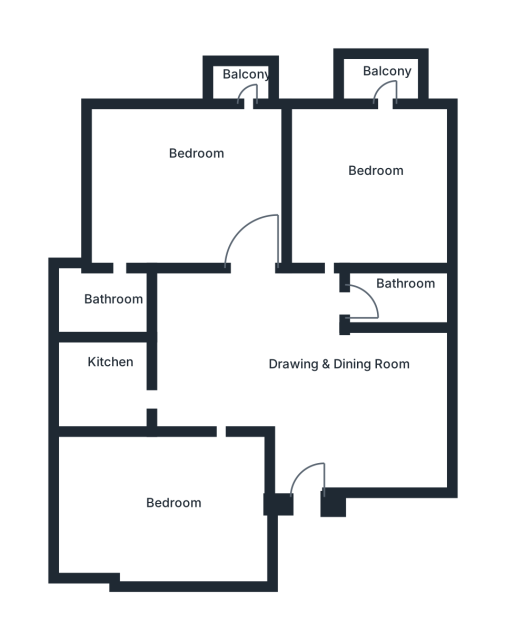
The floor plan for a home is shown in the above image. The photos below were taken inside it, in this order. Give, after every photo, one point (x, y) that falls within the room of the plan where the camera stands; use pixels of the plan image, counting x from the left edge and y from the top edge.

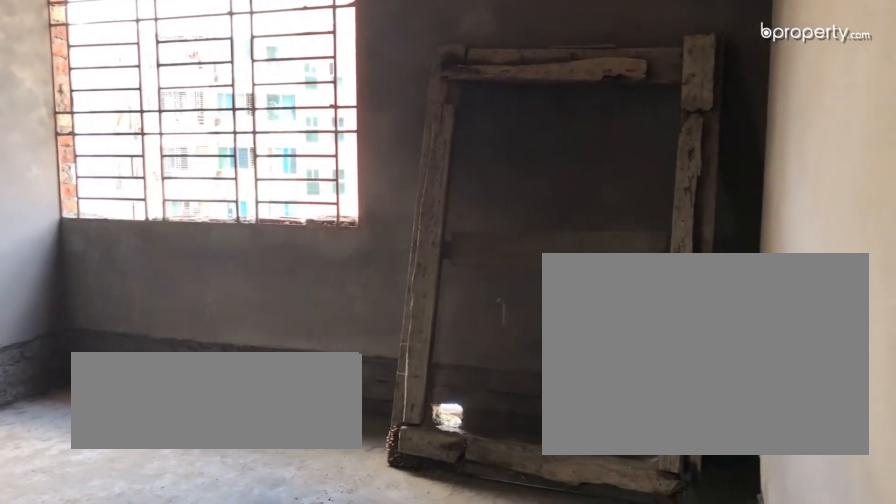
(292, 370)
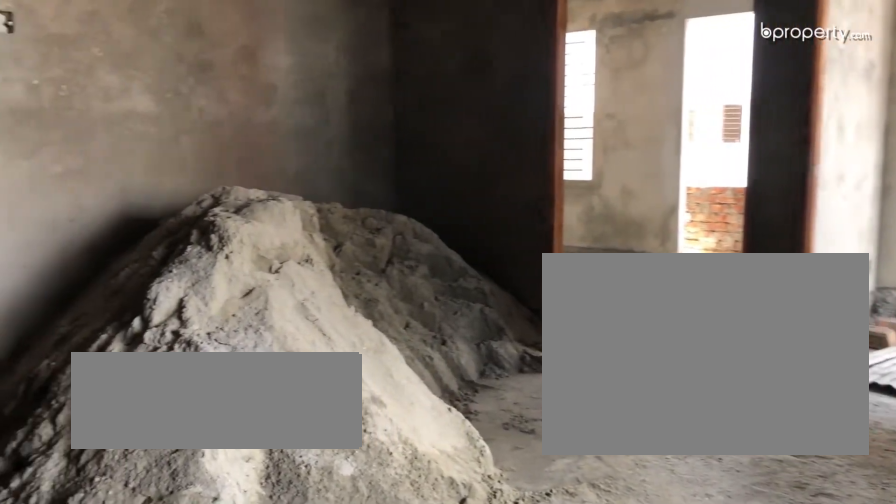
(292, 370)
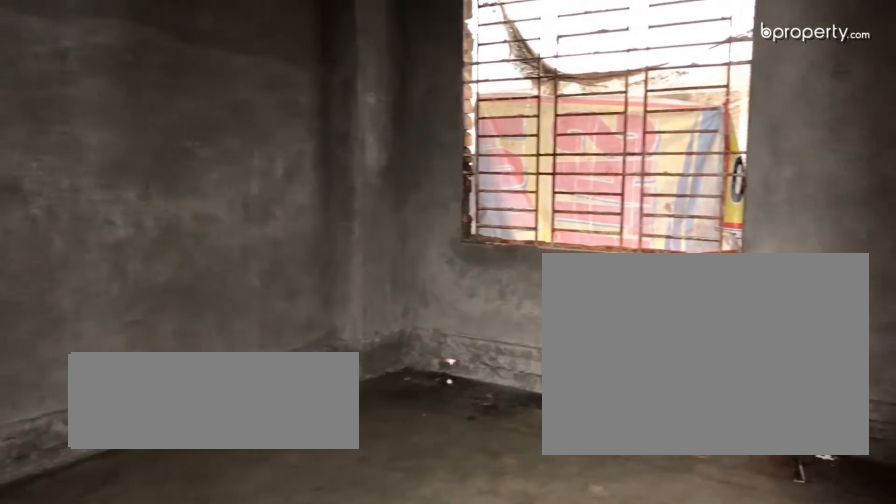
(183, 512)
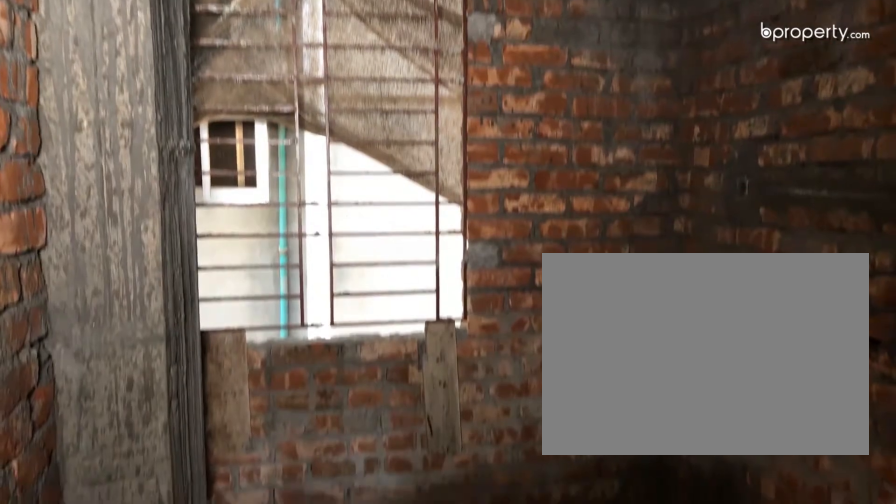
(111, 381)
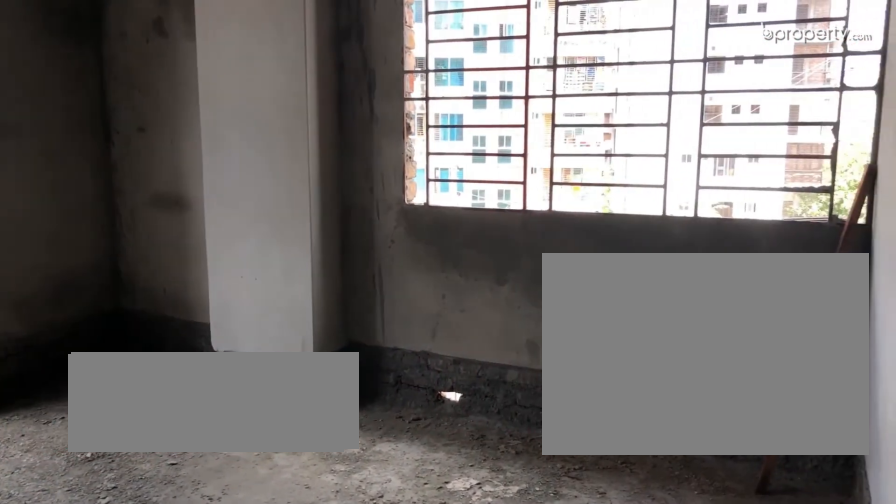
(371, 191)
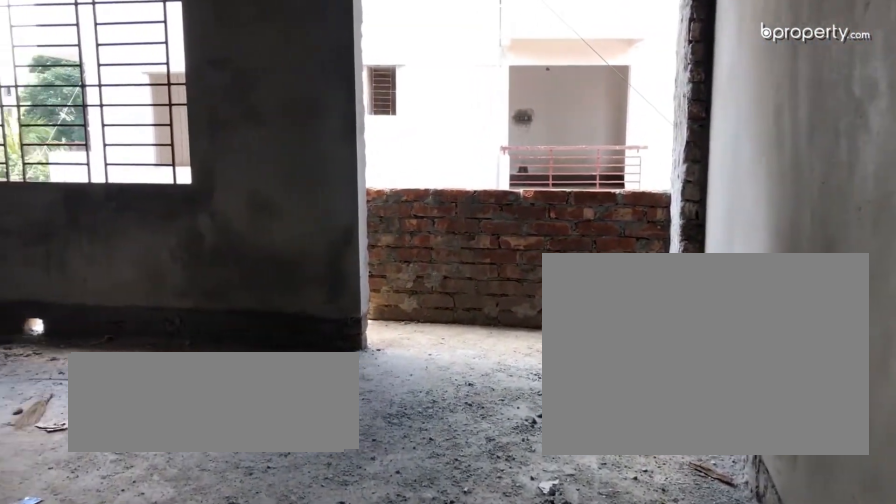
(188, 185)
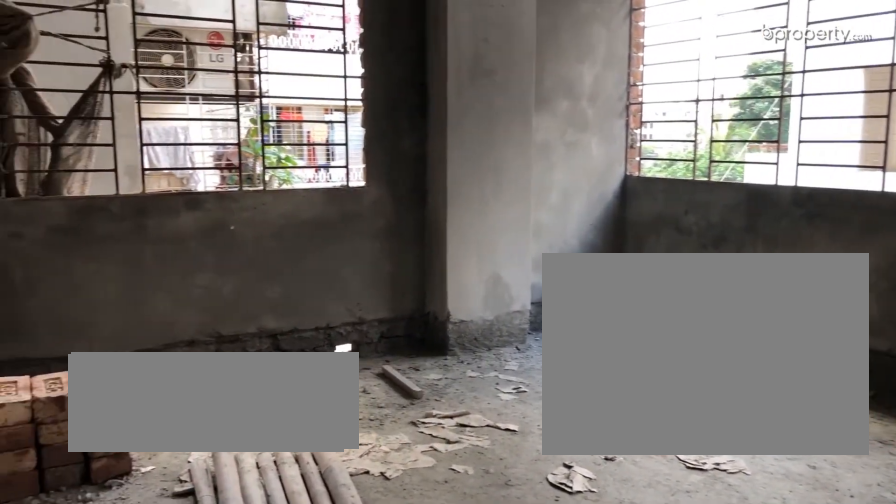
(188, 185)
